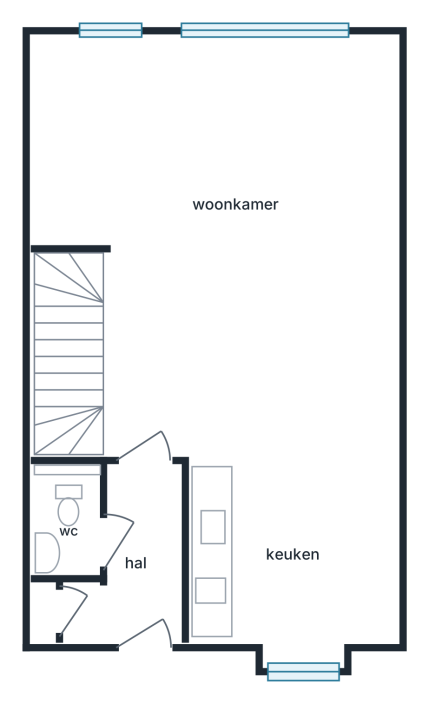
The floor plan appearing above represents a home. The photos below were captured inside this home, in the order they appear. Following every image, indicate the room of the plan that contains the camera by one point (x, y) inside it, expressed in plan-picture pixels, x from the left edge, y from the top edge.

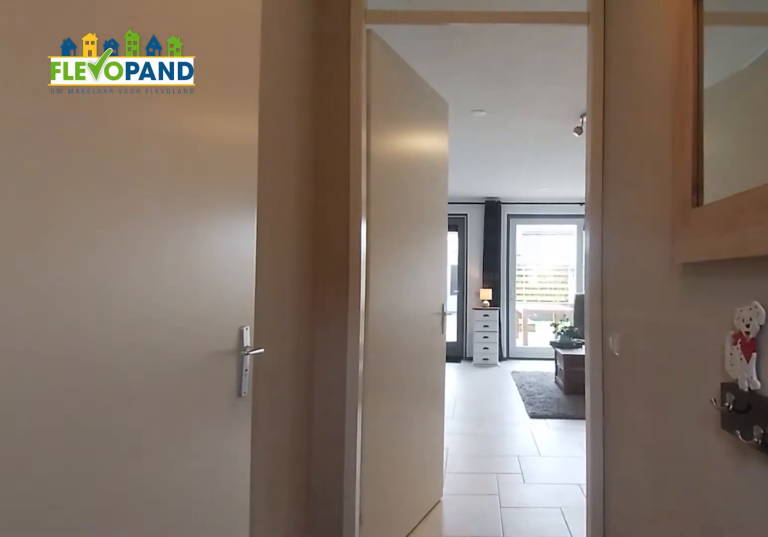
(135, 562)
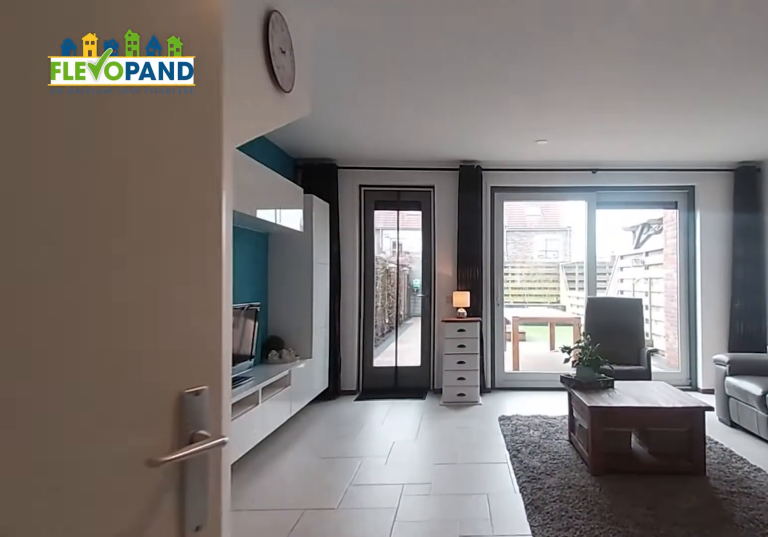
(227, 198)
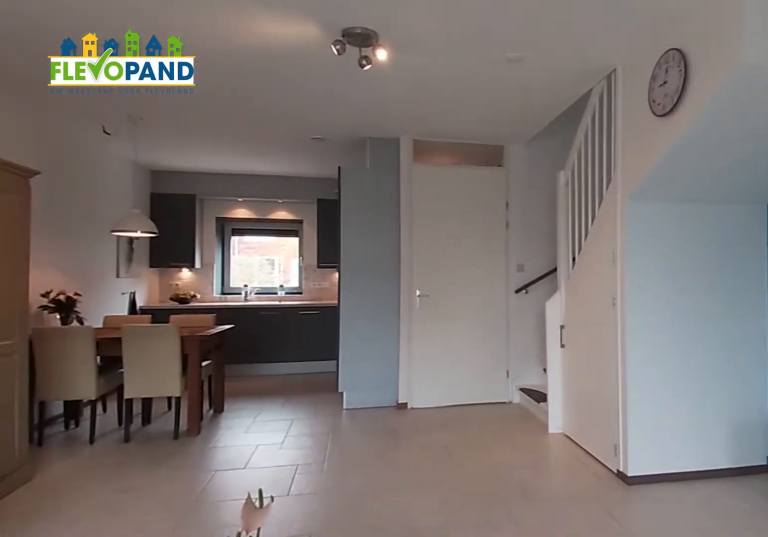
(227, 198)
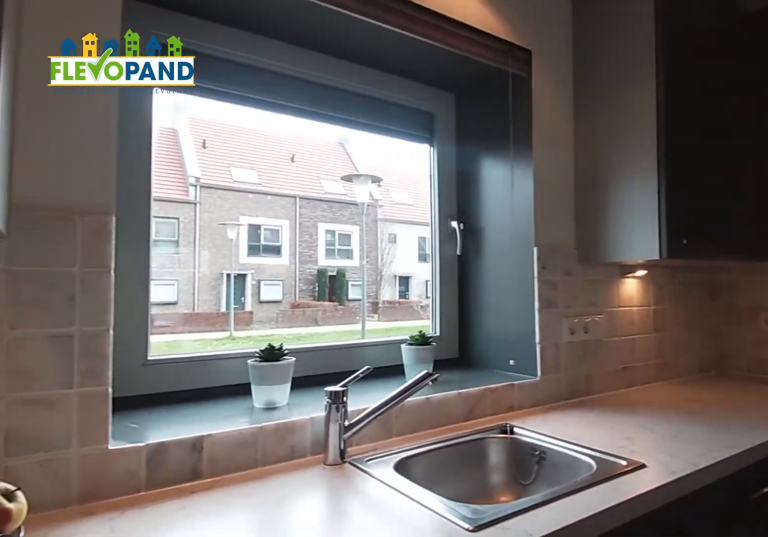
(293, 552)
